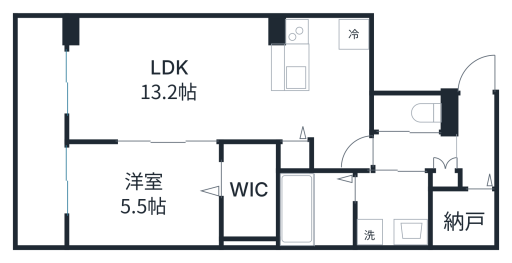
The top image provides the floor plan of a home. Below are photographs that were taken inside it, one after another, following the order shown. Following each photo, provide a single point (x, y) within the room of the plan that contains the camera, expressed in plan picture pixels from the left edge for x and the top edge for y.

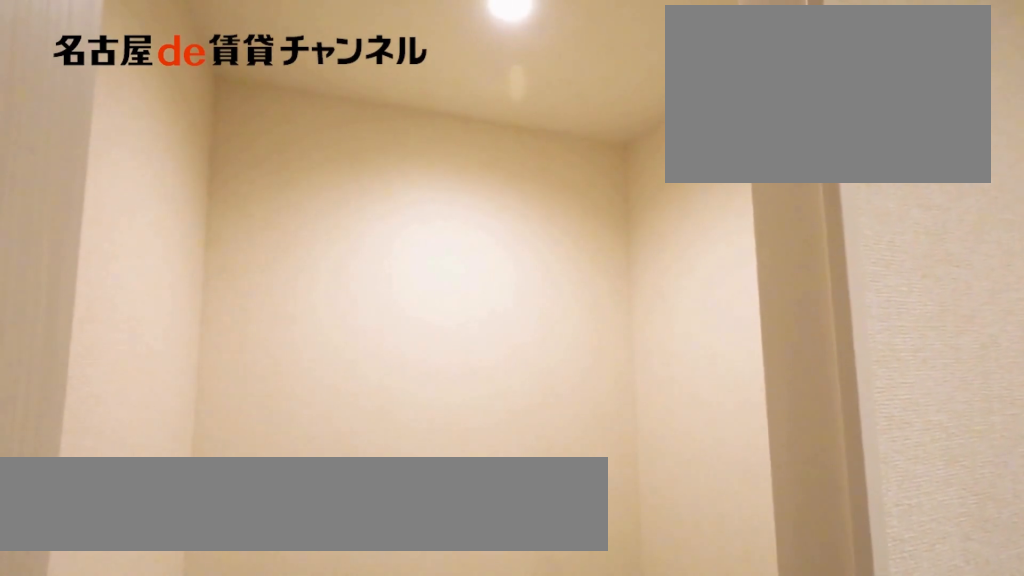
(462, 217)
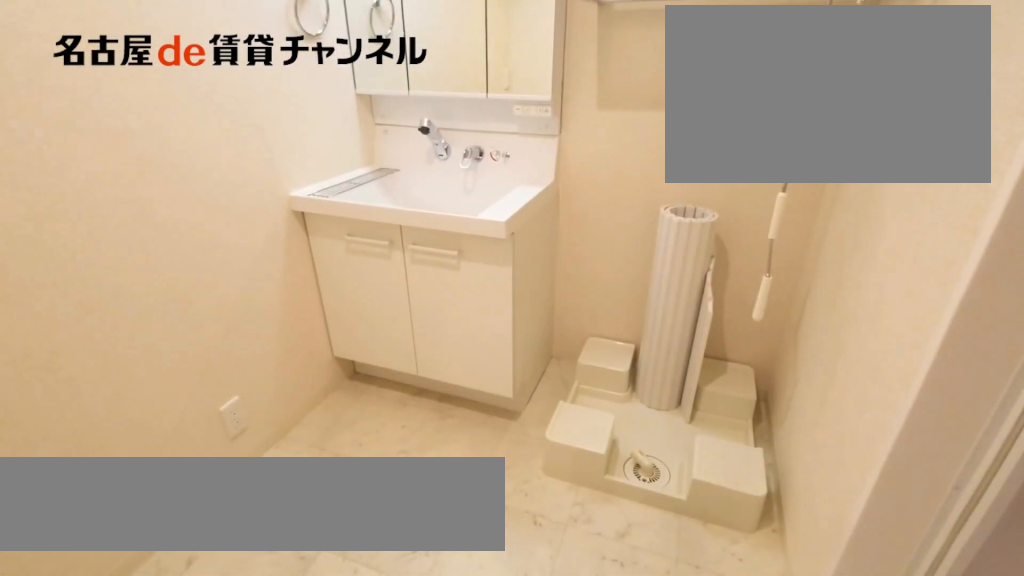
(391, 207)
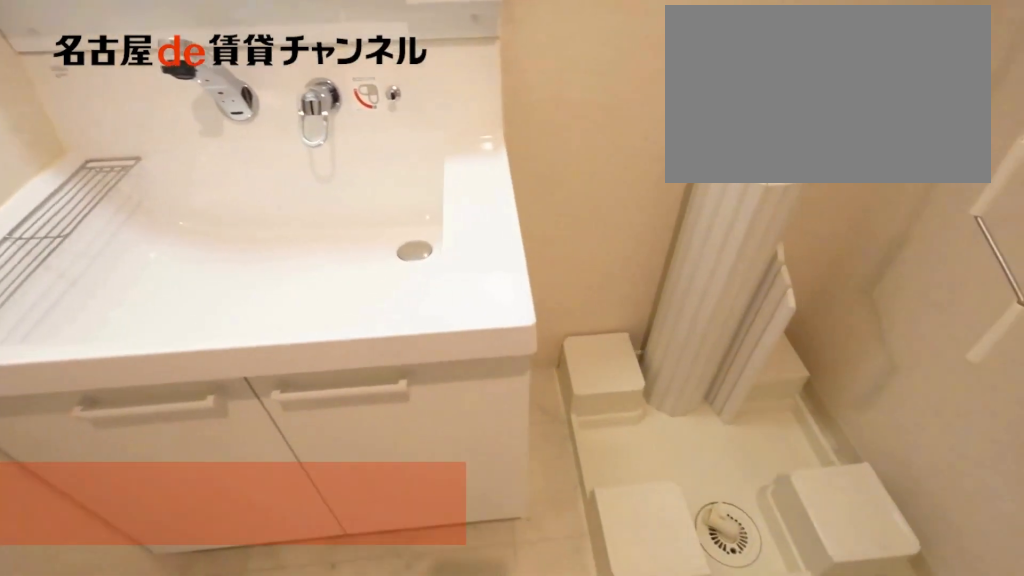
(391, 207)
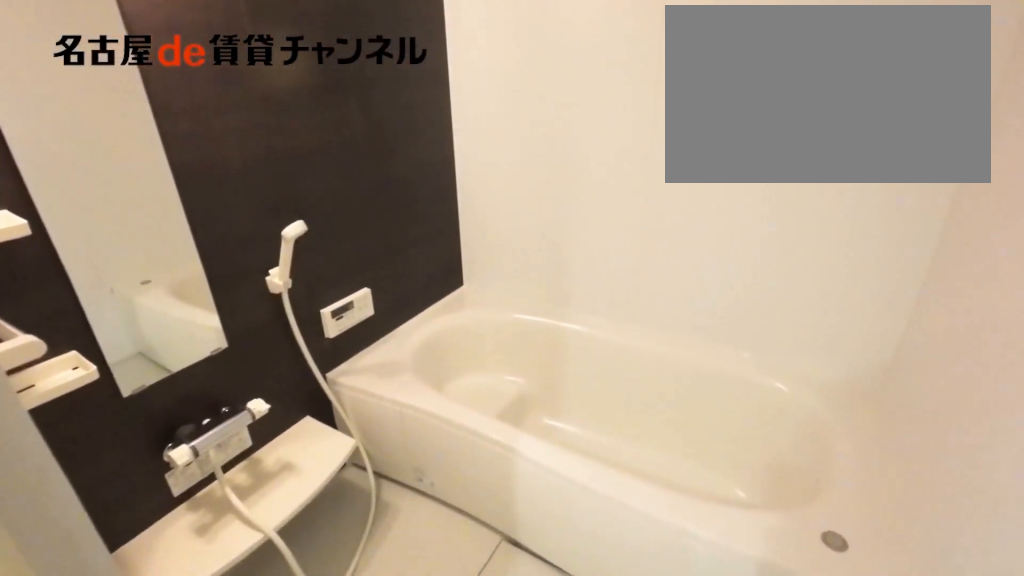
(315, 208)
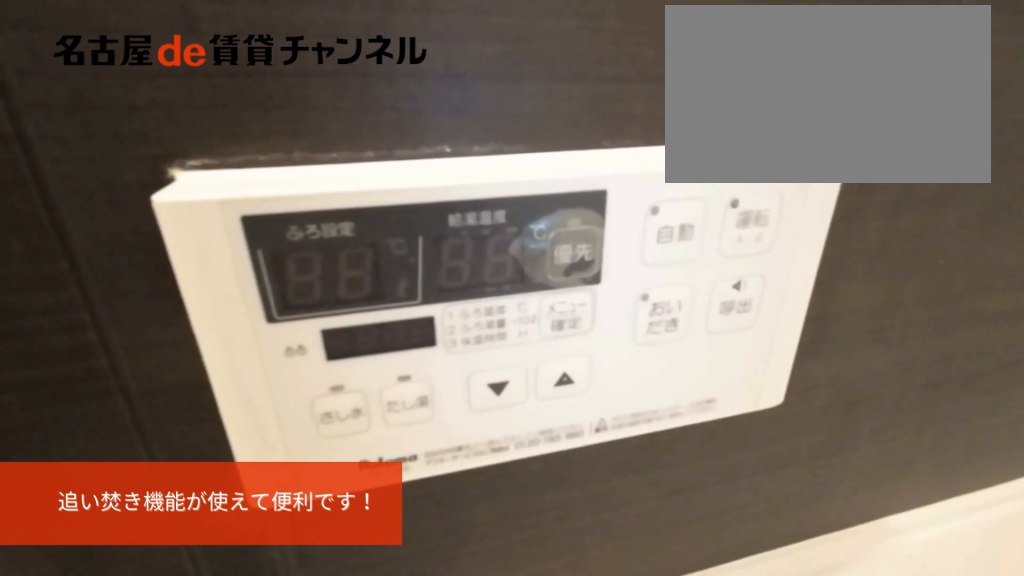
(315, 208)
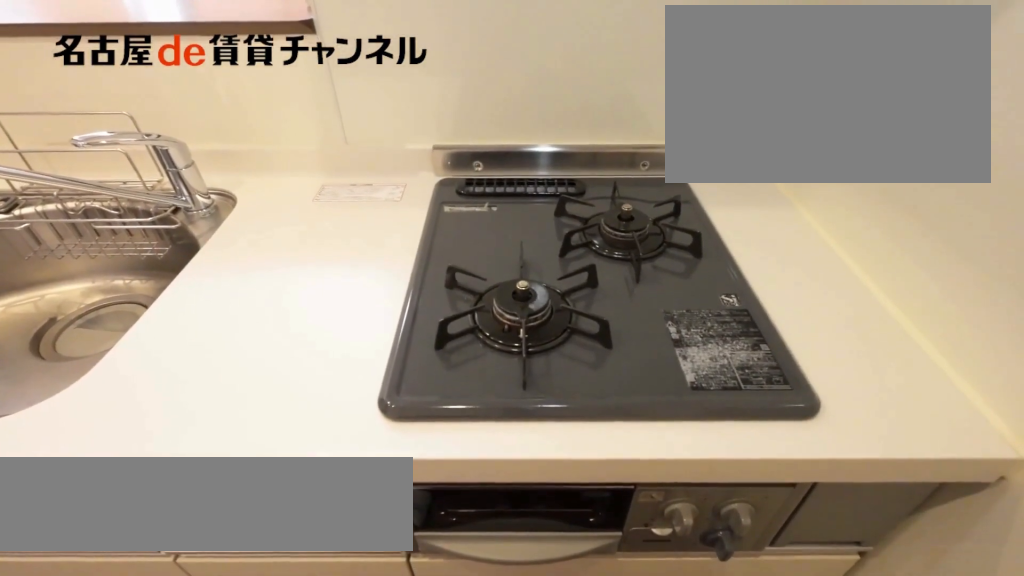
(292, 59)
